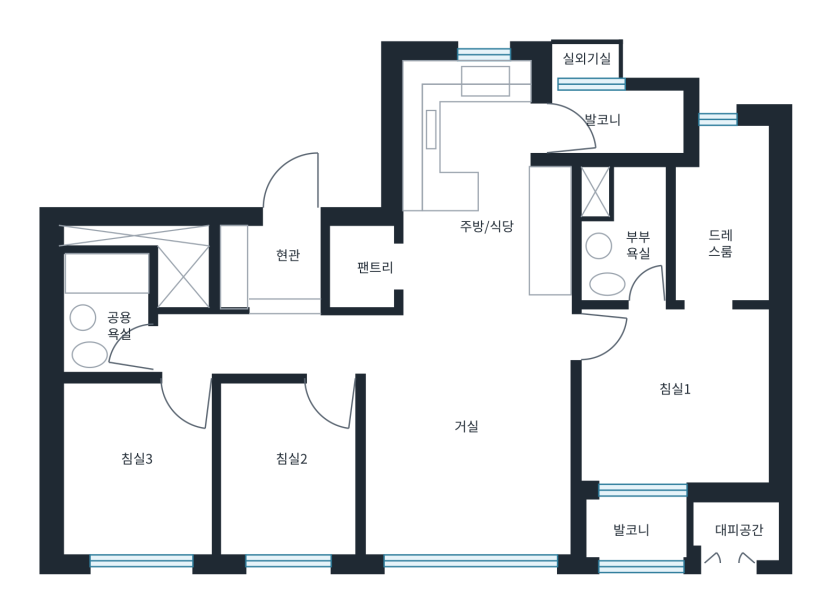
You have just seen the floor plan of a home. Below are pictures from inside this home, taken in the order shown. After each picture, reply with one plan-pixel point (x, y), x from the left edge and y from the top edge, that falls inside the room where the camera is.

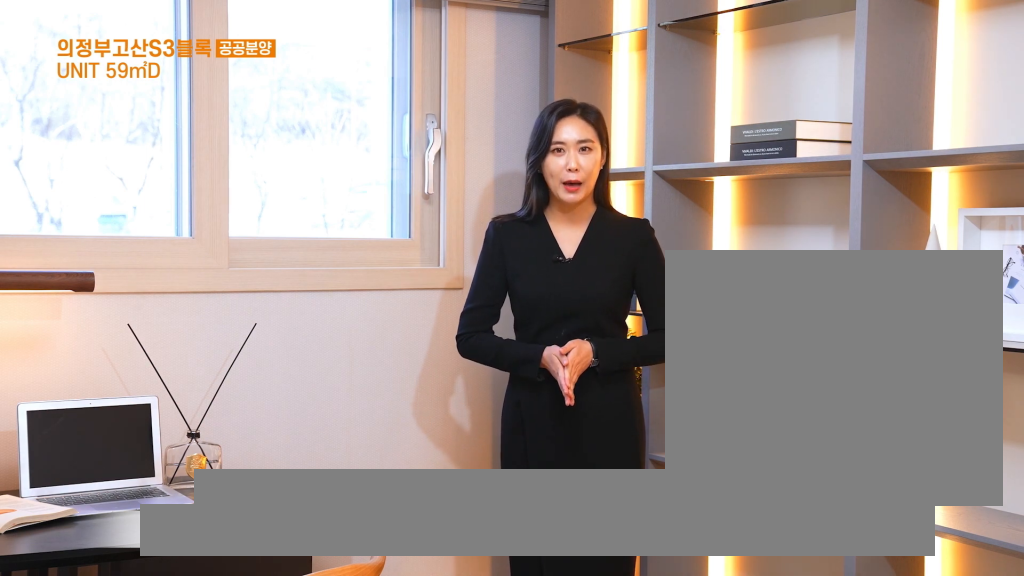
(292, 445)
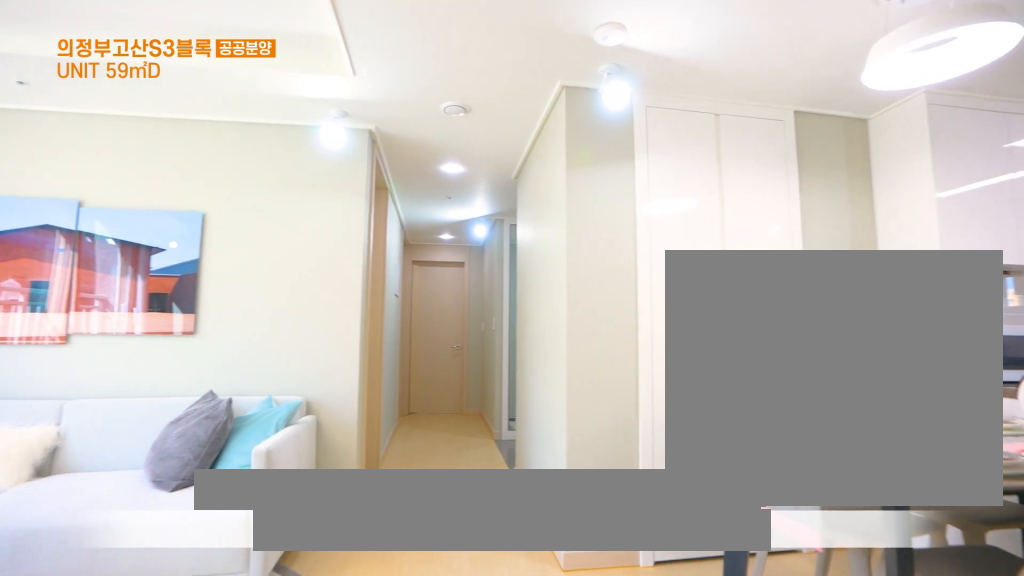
(465, 372)
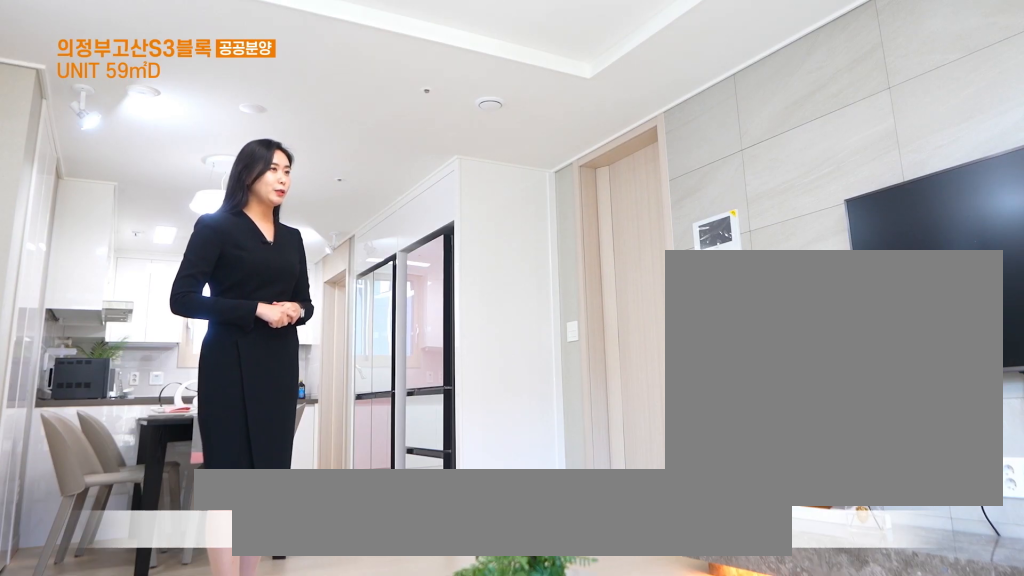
(467, 369)
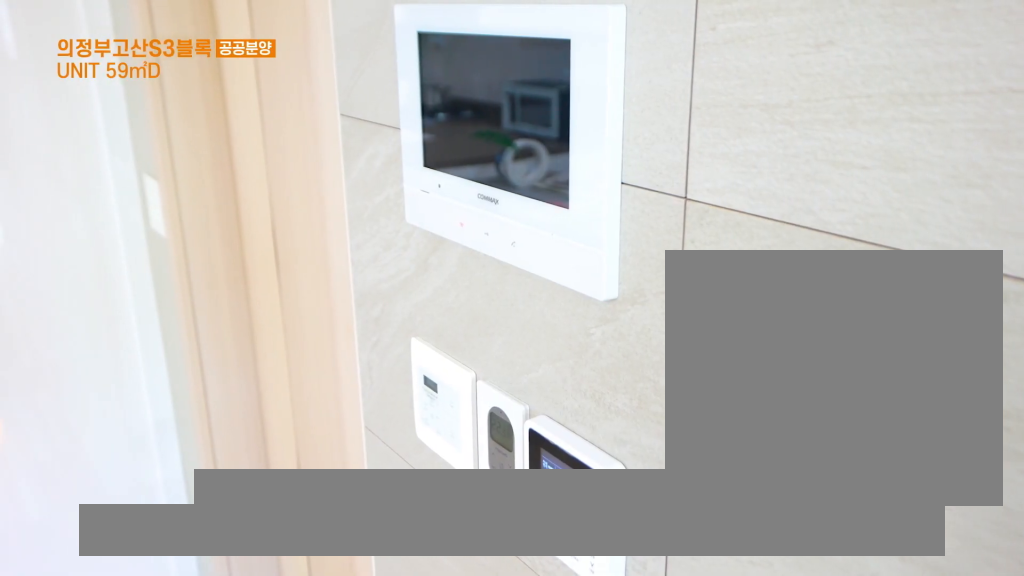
(468, 414)
